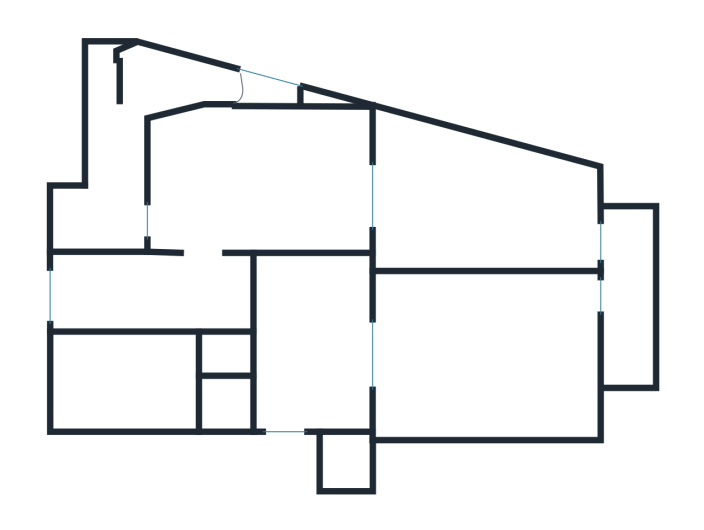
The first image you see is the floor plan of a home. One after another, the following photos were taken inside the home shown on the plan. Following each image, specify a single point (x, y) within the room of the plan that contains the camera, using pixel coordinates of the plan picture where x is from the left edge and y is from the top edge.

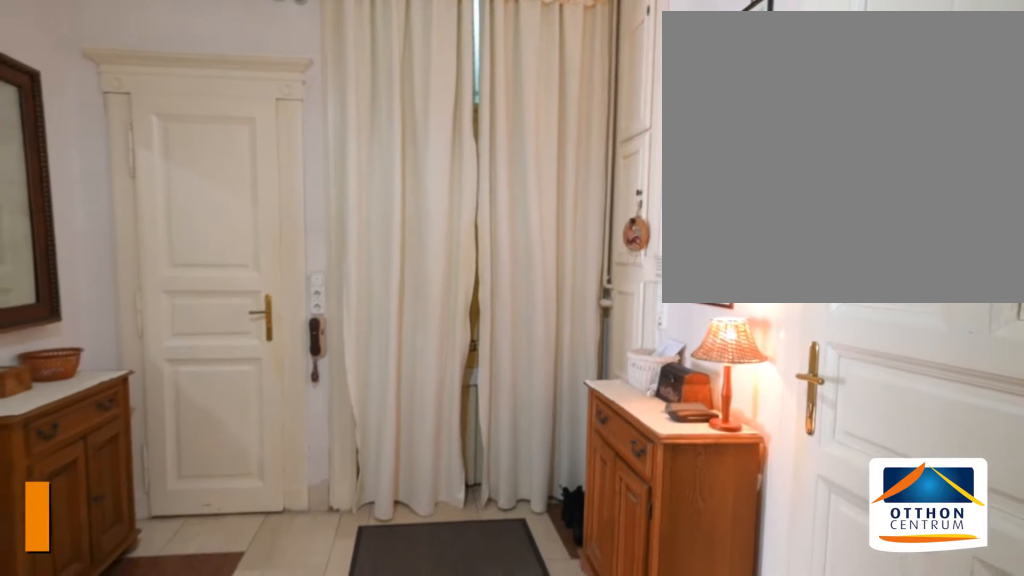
(315, 338)
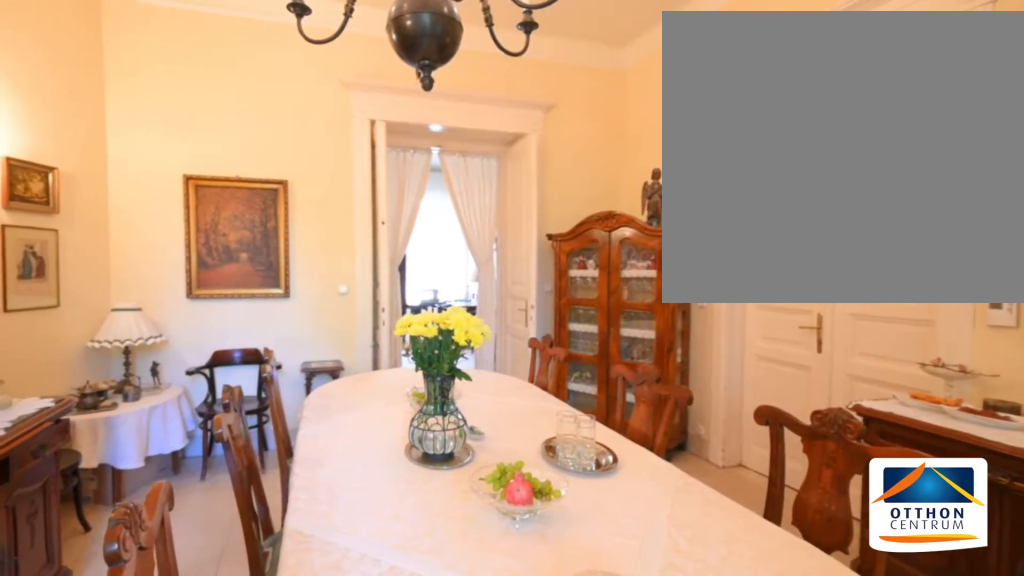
(274, 176)
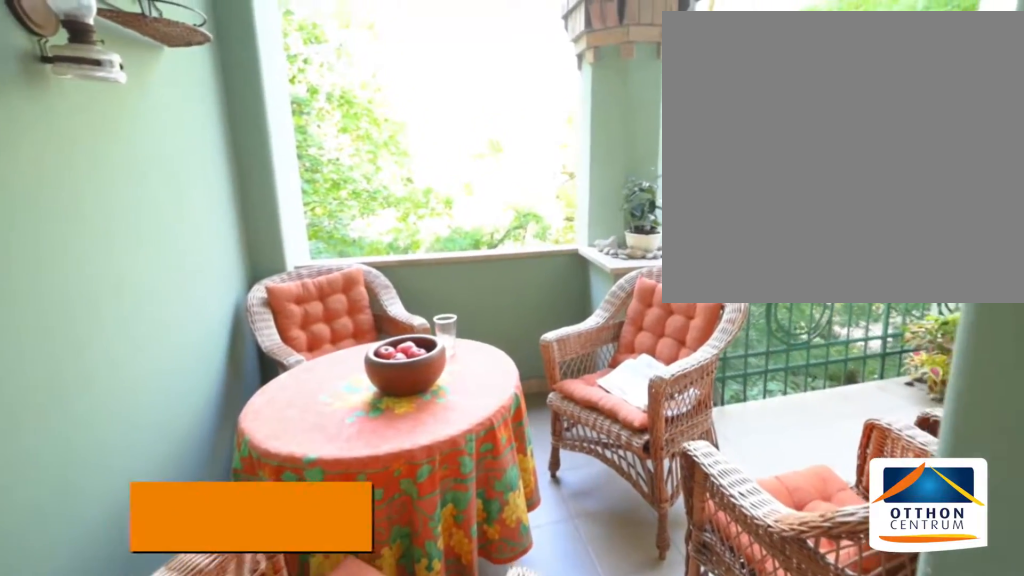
(115, 183)
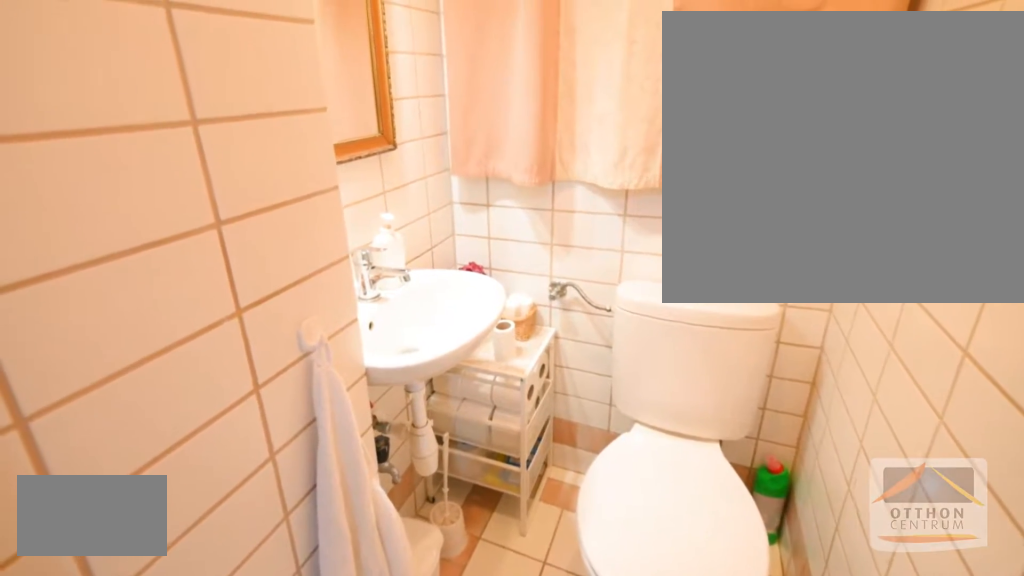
(349, 461)
